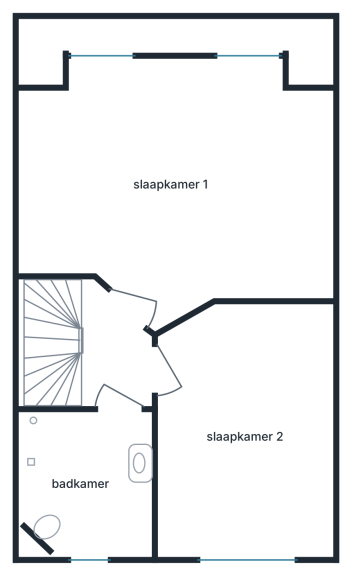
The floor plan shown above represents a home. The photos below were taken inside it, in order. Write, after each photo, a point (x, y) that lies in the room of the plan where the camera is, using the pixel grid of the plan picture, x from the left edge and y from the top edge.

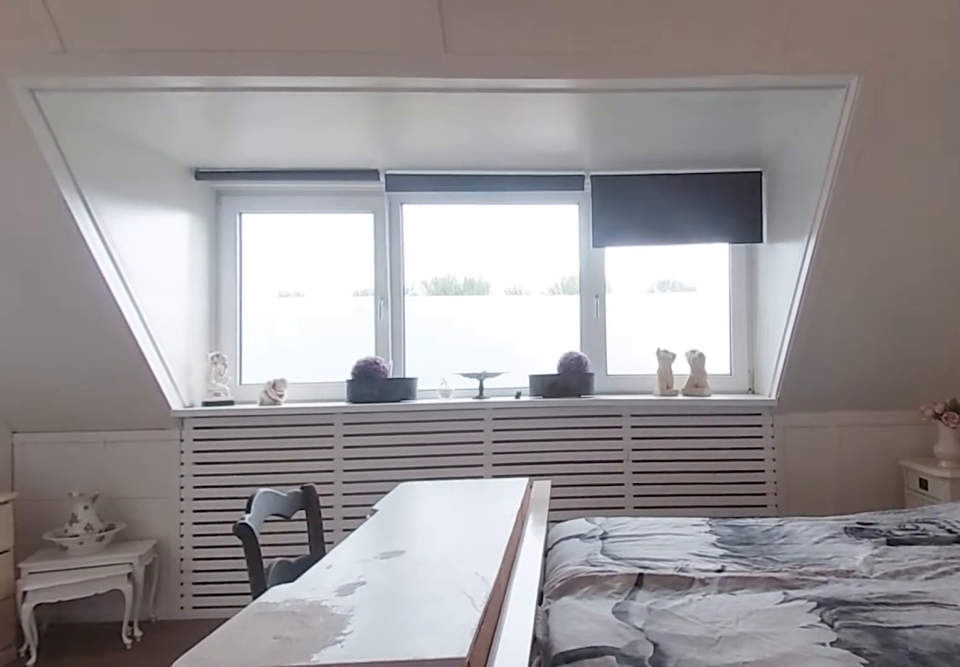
(179, 182)
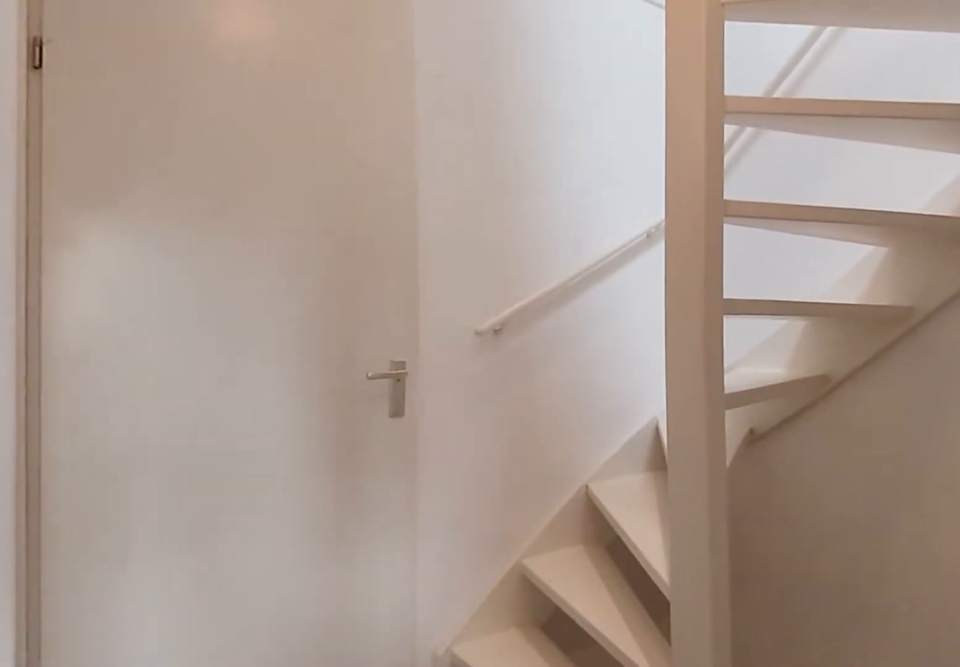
(113, 354)
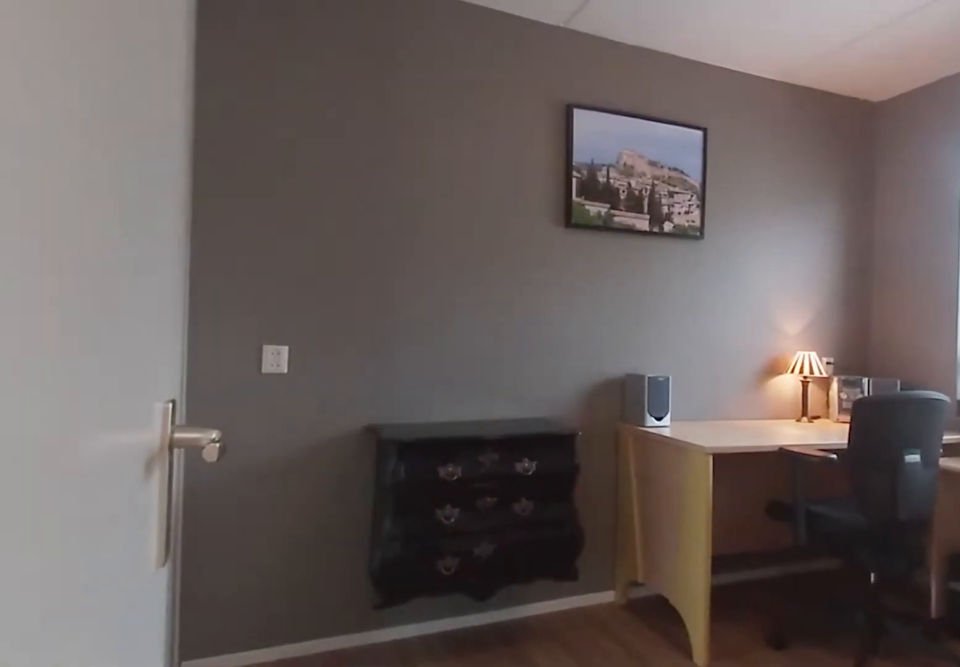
(245, 431)
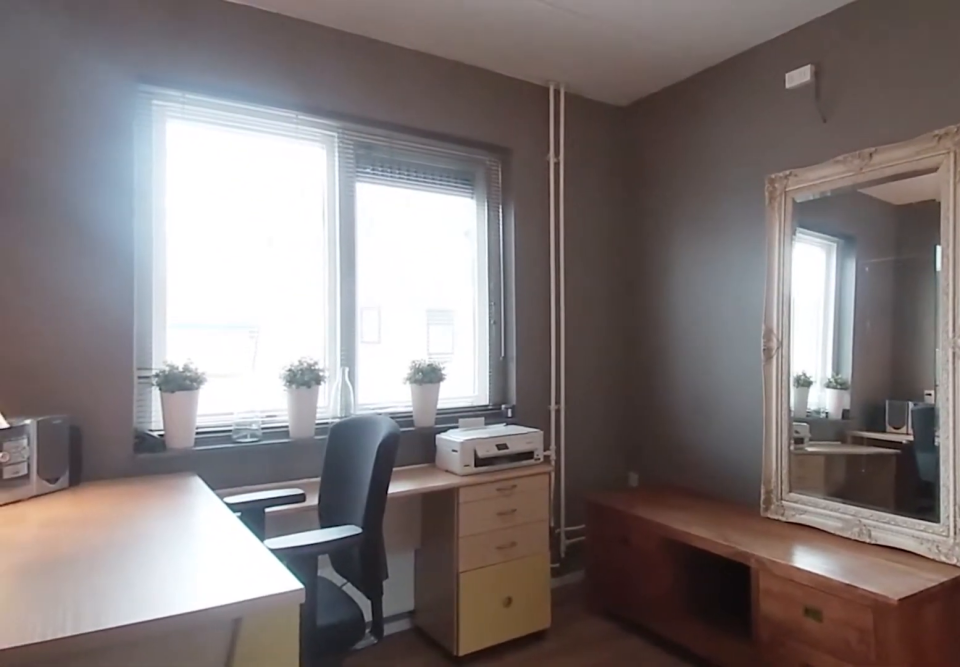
(245, 431)
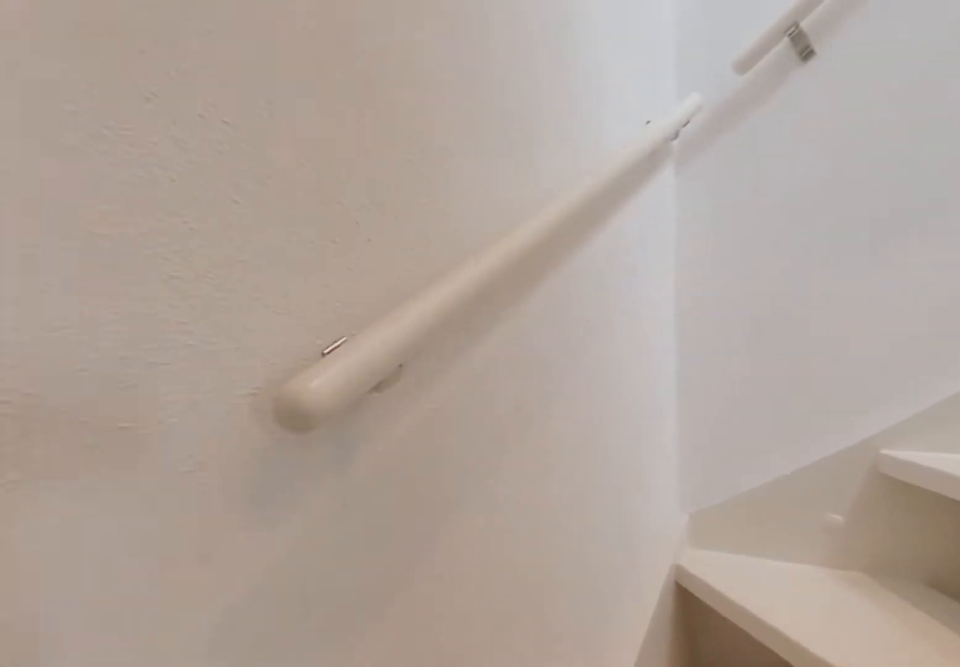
(113, 354)
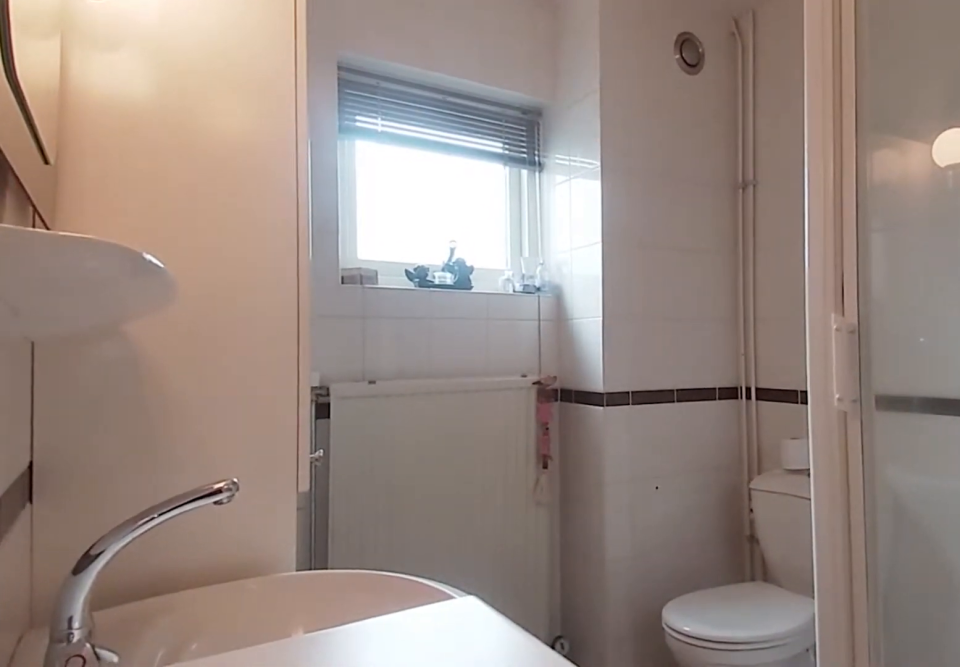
(88, 481)
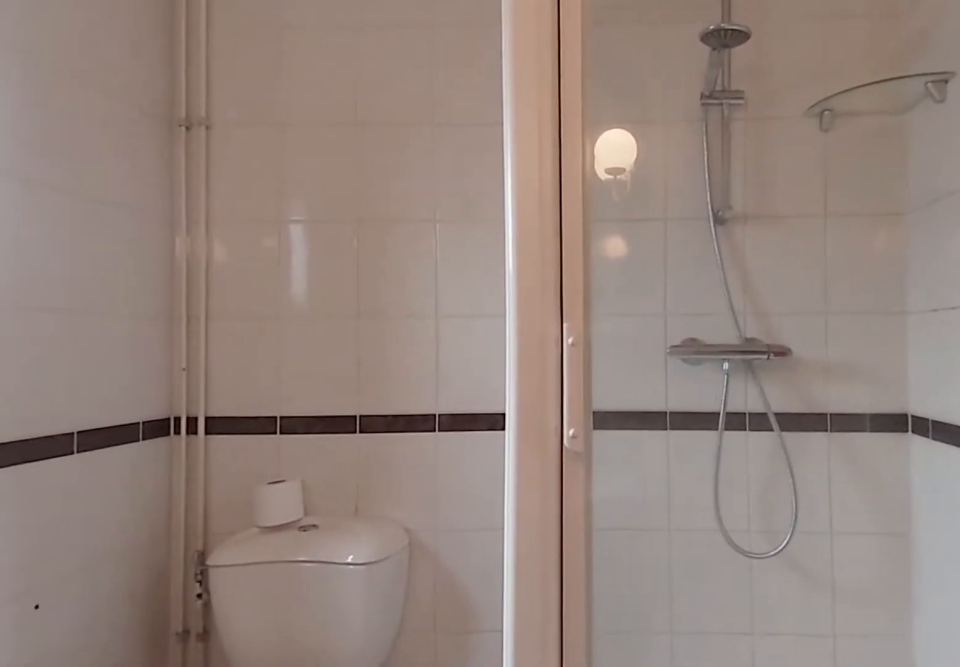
(88, 481)
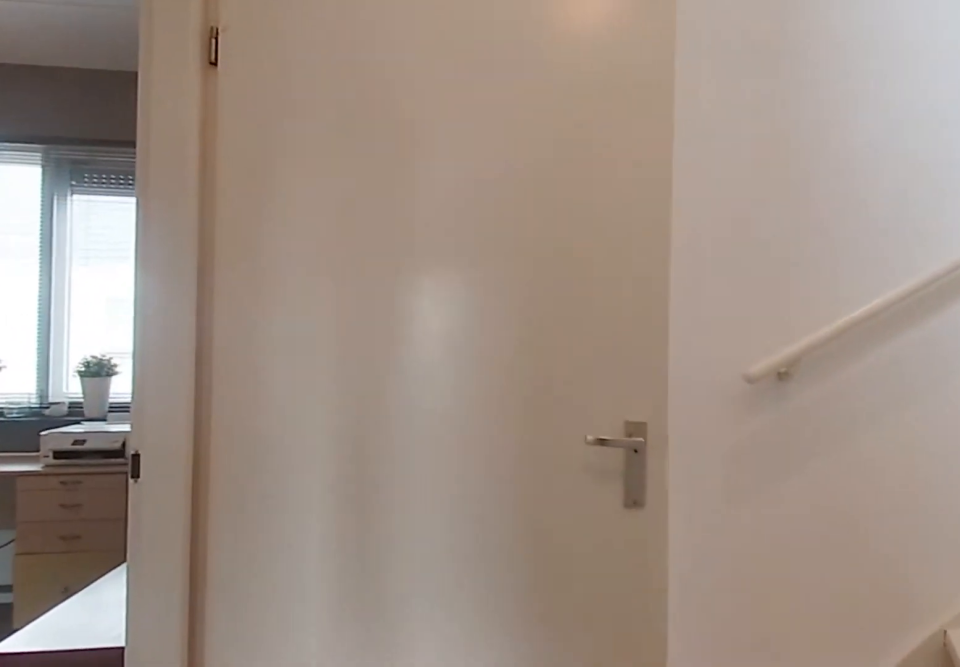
(113, 354)
